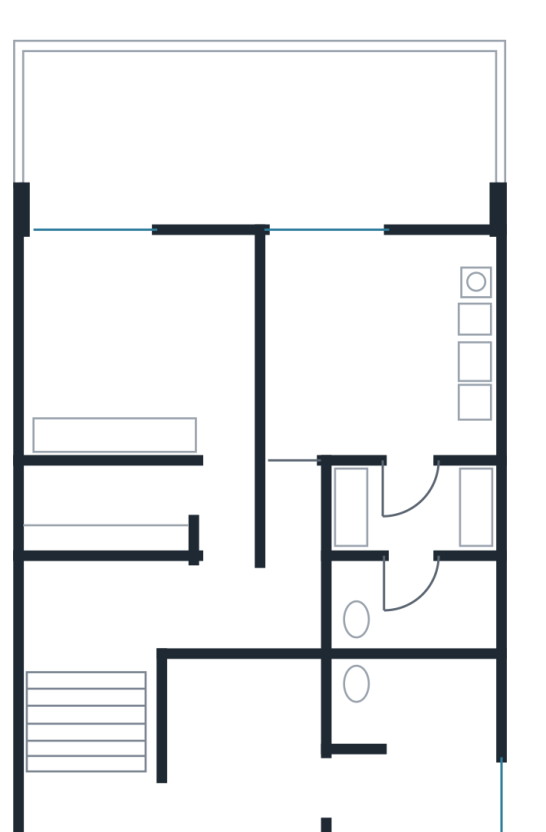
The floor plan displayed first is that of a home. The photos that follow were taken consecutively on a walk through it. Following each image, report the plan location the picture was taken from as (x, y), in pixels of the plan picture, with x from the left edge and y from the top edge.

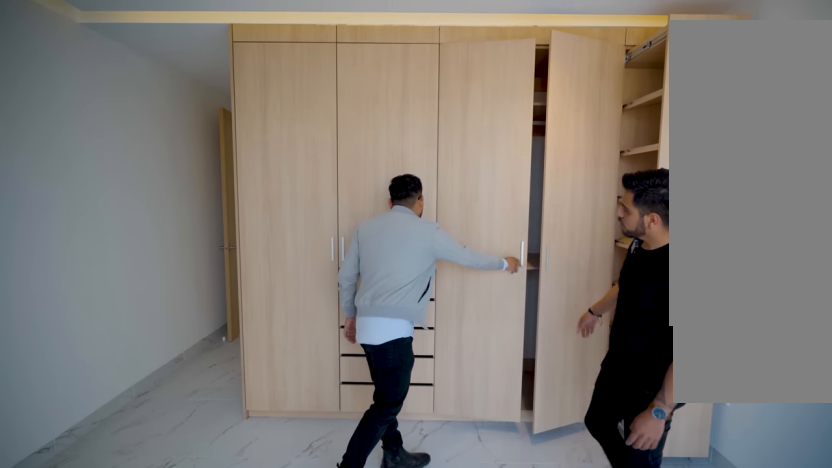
(131, 353)
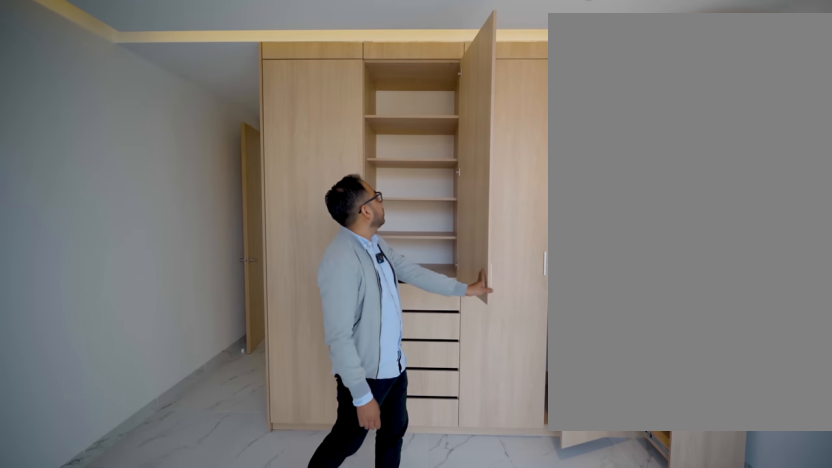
(132, 353)
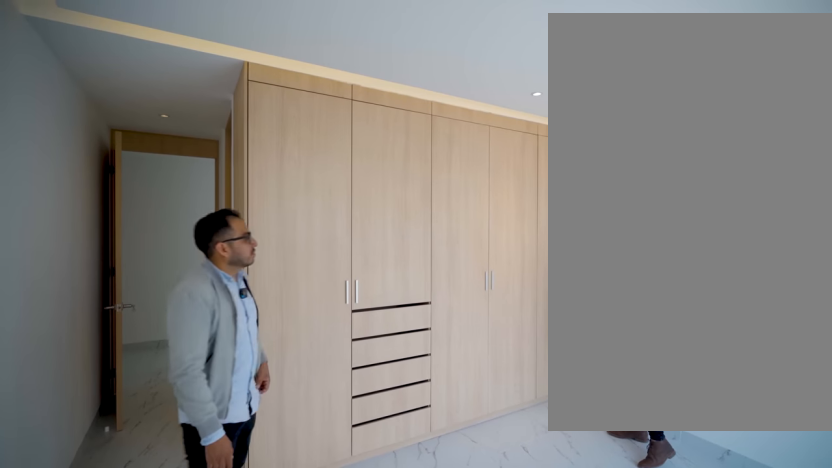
(211, 296)
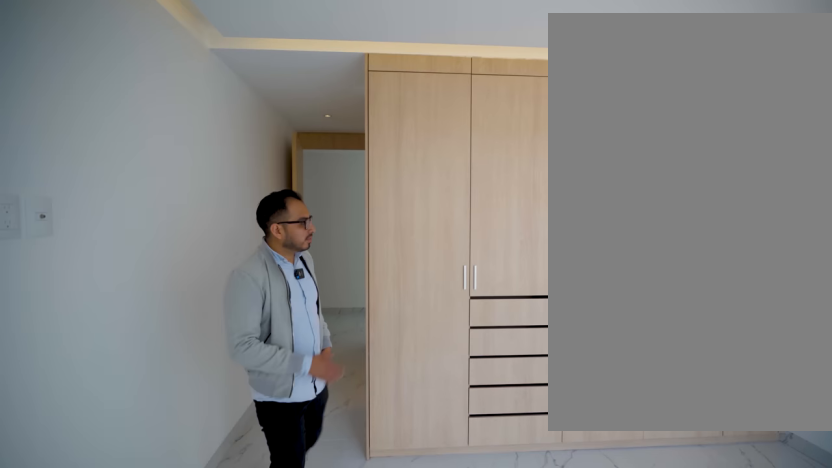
(211, 295)
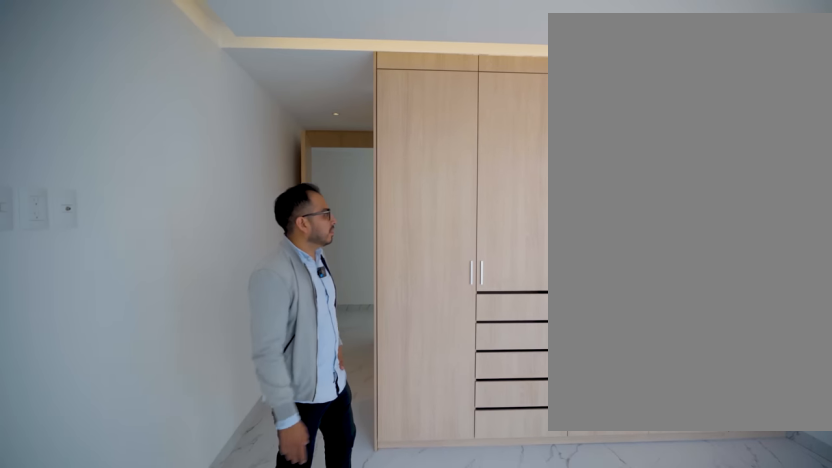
(211, 295)
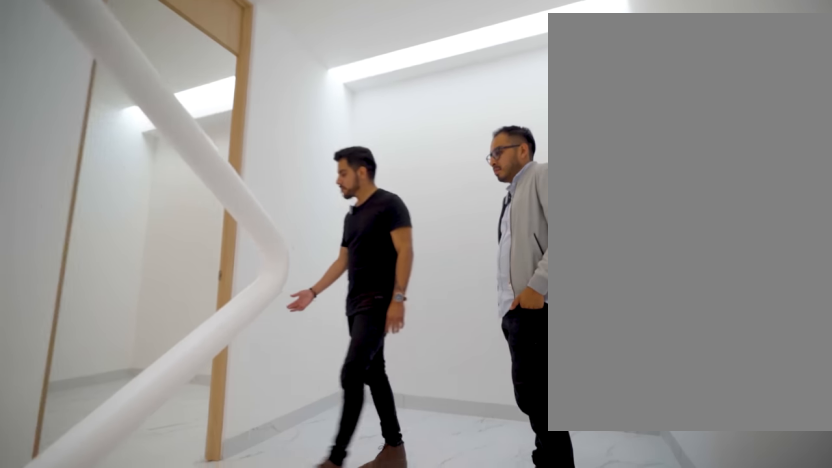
(54, 678)
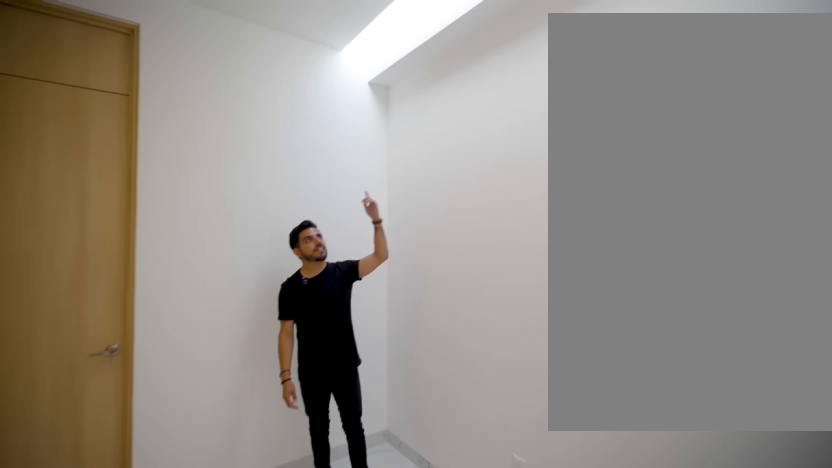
(231, 809)
